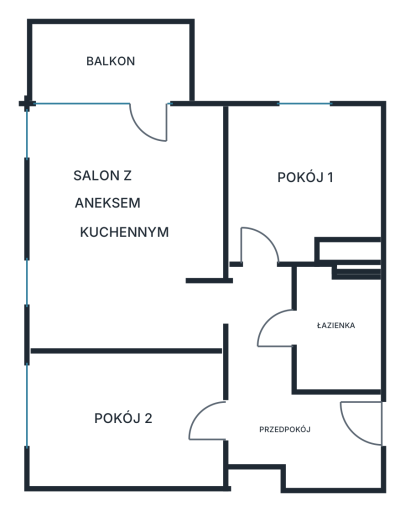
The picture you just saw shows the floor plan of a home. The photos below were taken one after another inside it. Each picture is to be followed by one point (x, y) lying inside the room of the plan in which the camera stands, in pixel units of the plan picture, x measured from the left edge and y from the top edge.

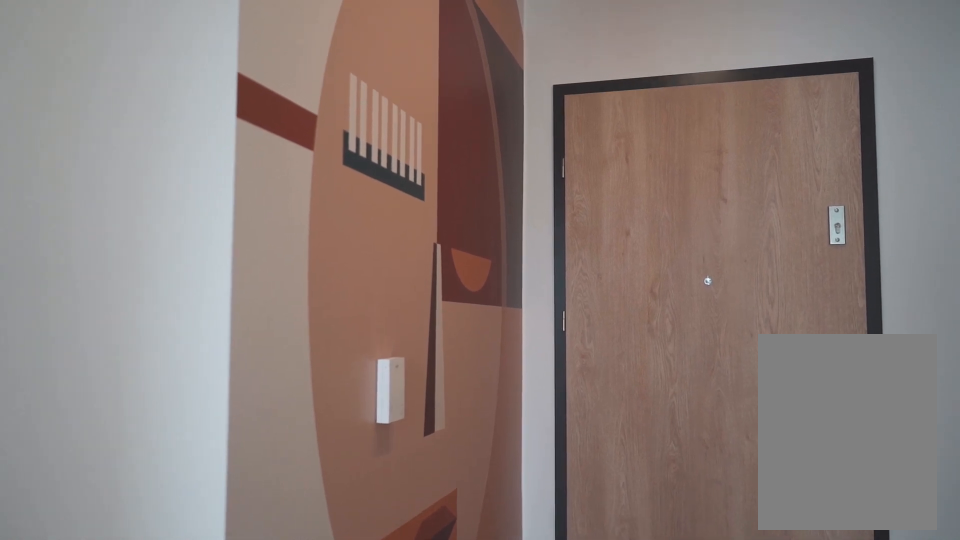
(285, 396)
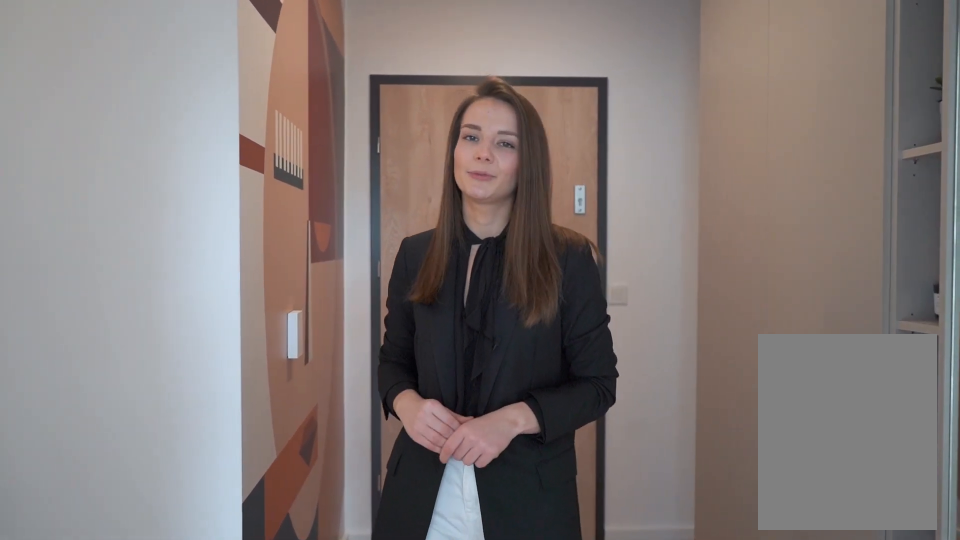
(286, 396)
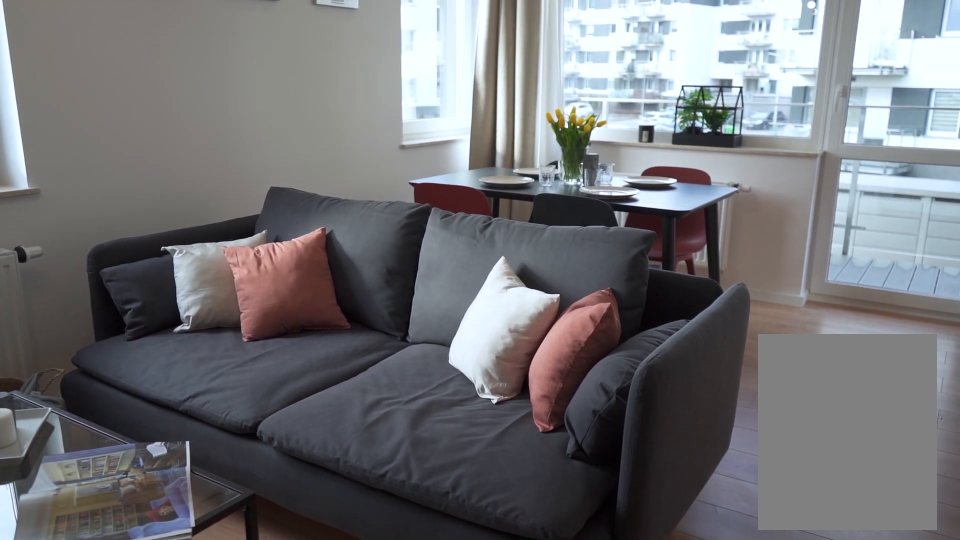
(125, 228)
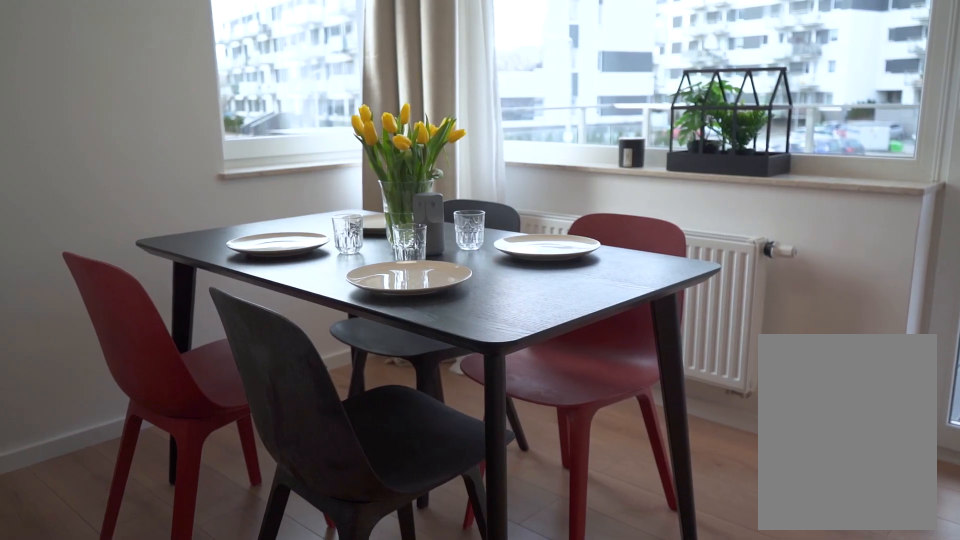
(125, 228)
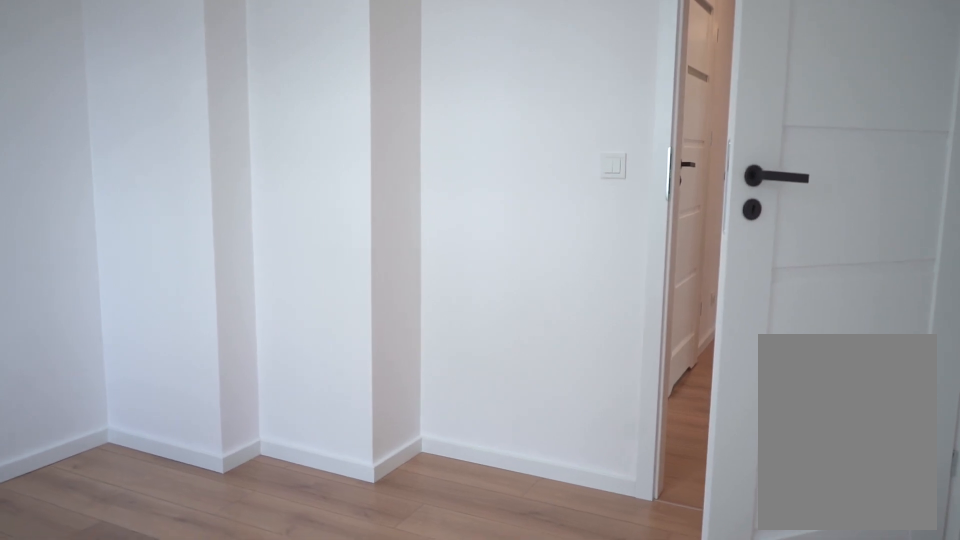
(307, 183)
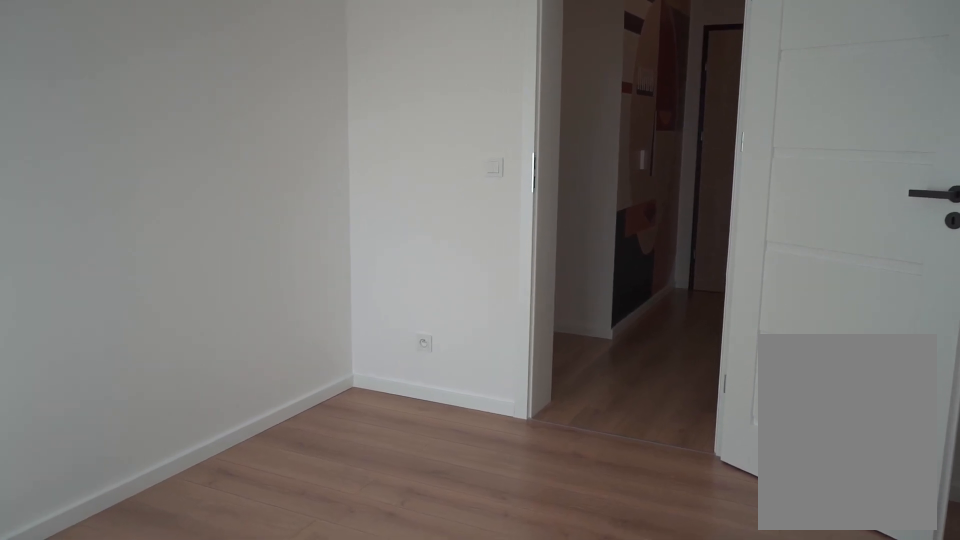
(123, 417)
